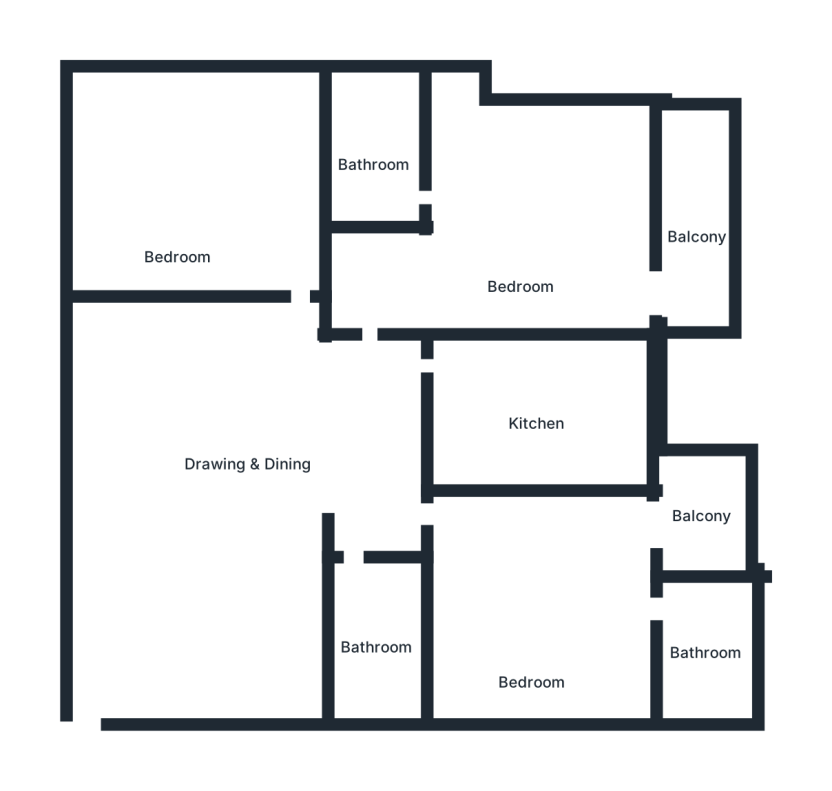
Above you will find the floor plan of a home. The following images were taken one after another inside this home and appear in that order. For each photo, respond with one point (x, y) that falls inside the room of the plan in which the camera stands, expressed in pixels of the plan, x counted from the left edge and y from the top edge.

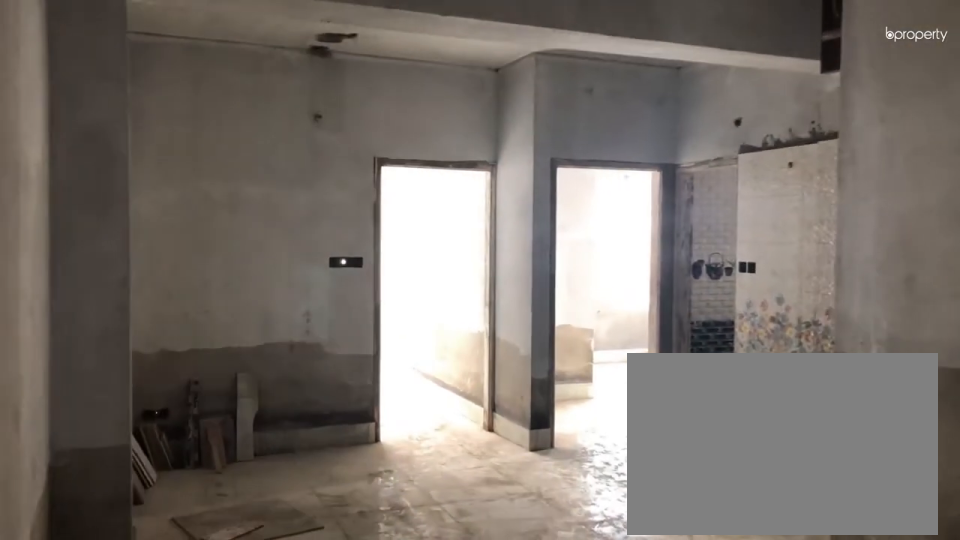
(110, 689)
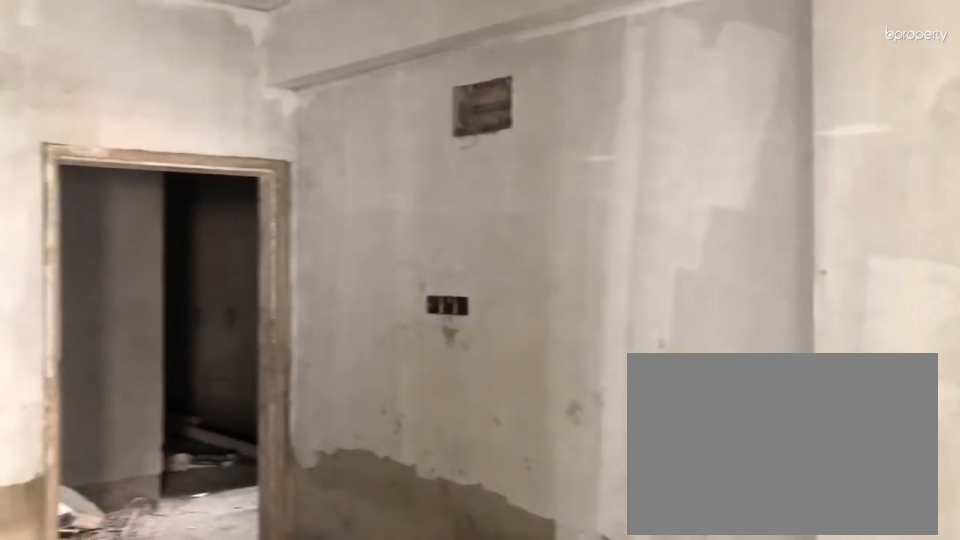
(249, 451)
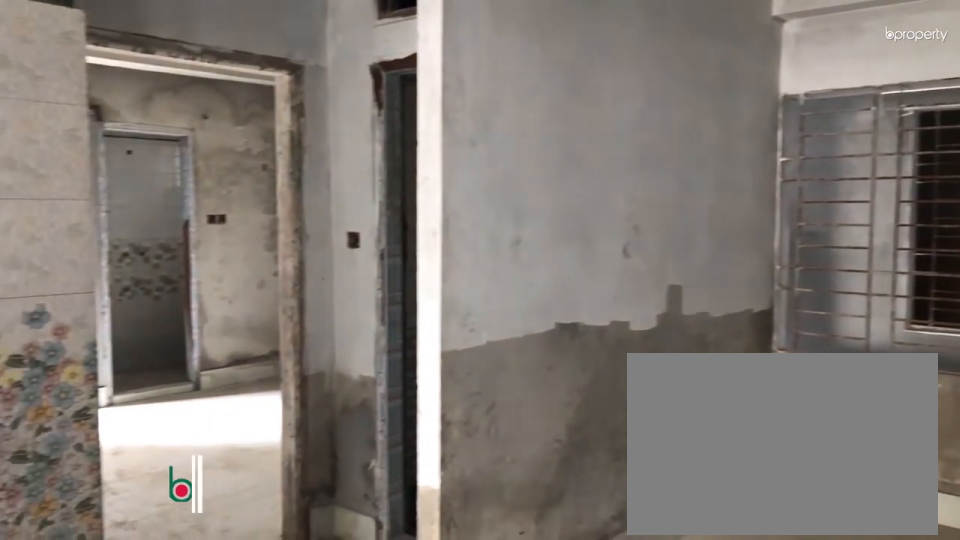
(249, 451)
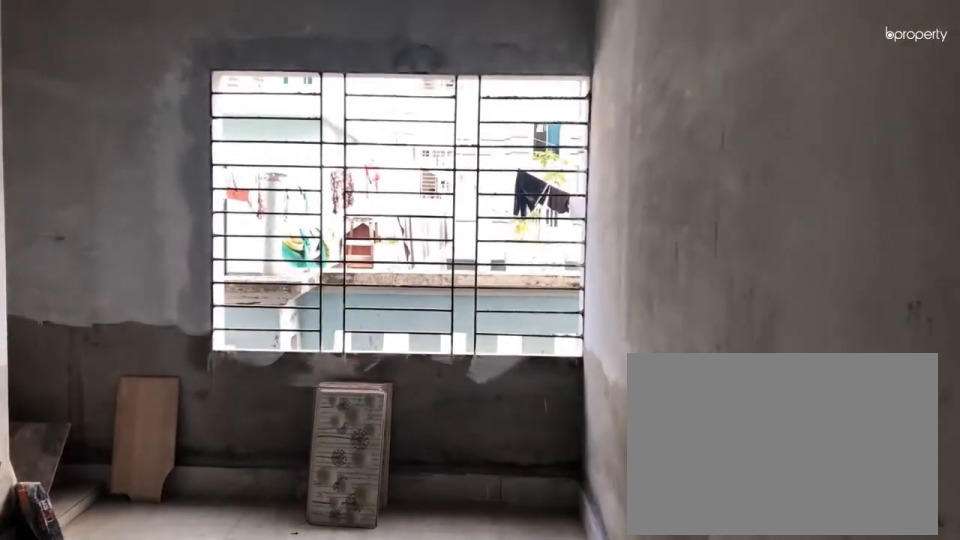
(284, 243)
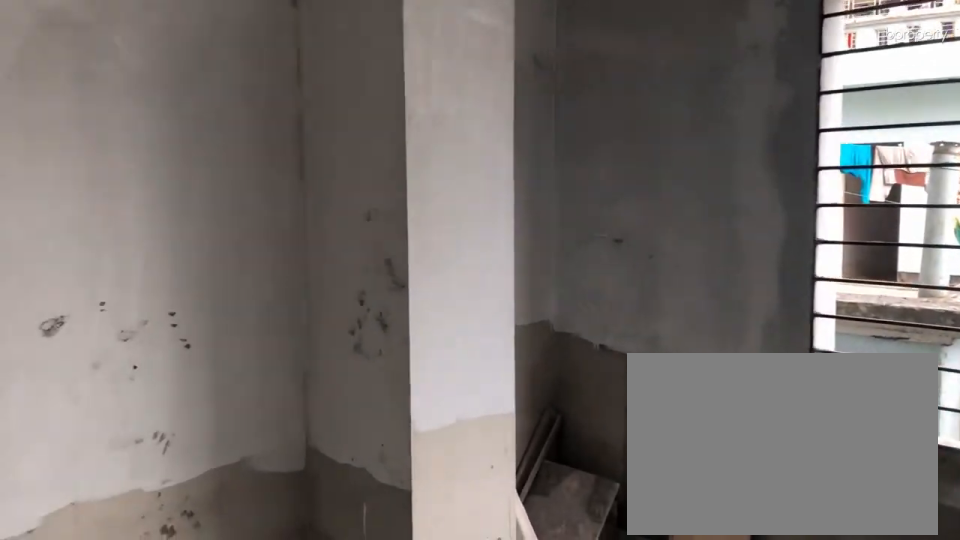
(175, 185)
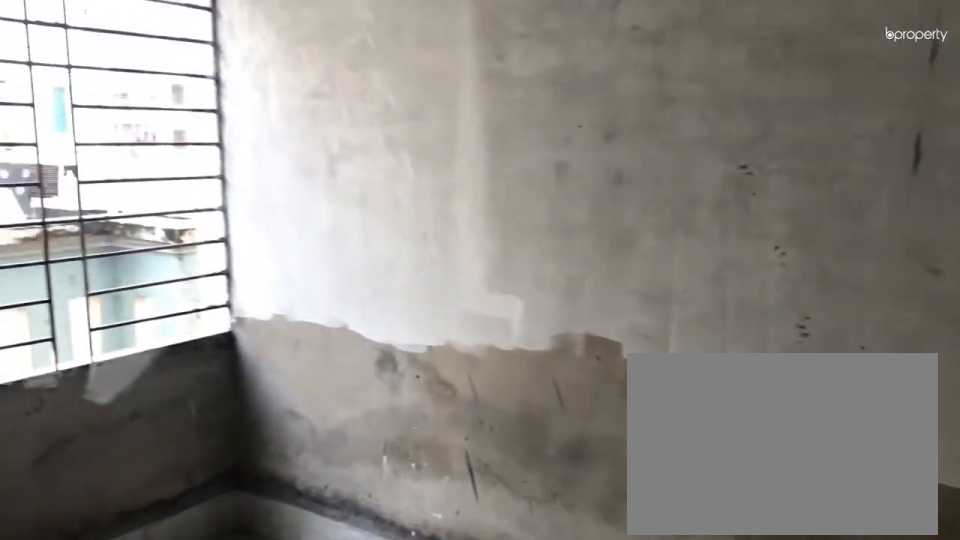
(175, 185)
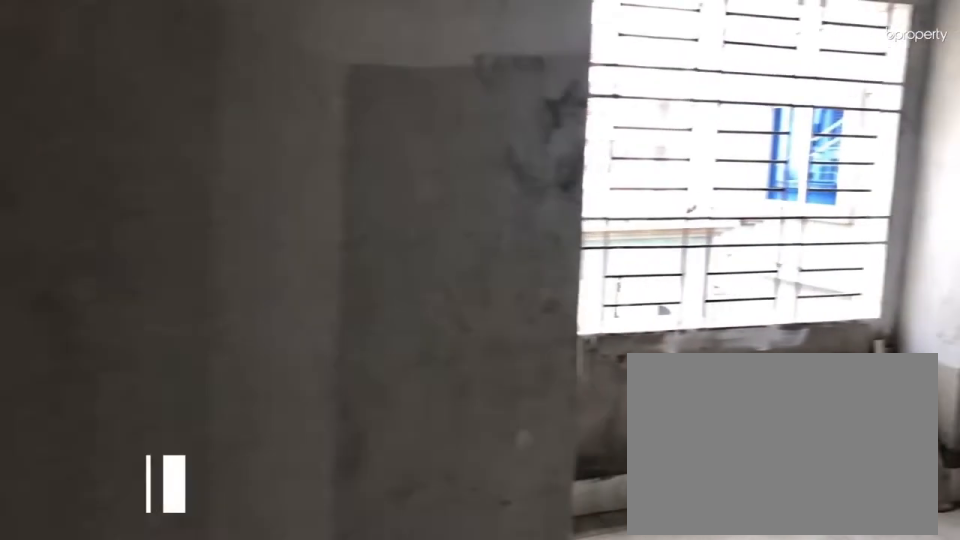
(421, 284)
